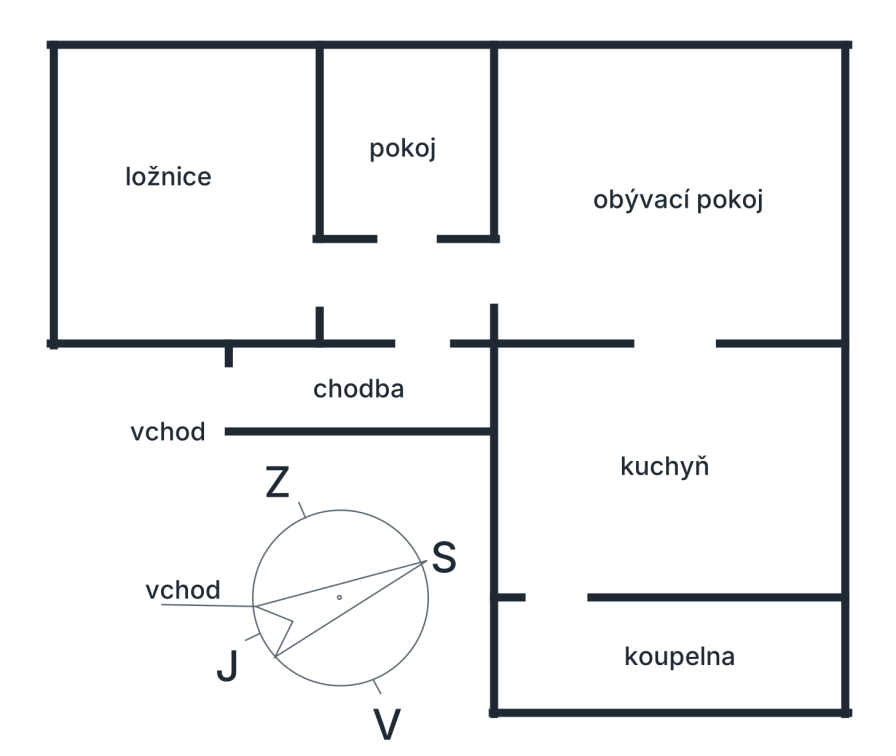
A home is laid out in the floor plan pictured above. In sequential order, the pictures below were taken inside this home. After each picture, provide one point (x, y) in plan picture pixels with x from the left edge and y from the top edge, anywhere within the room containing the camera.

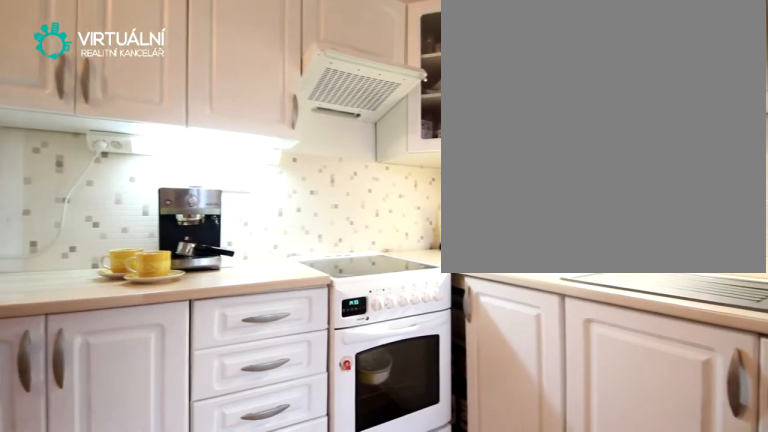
(671, 470)
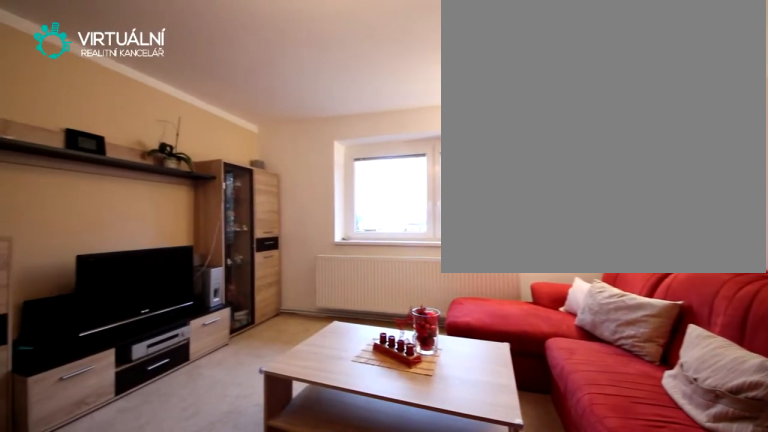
(671, 194)
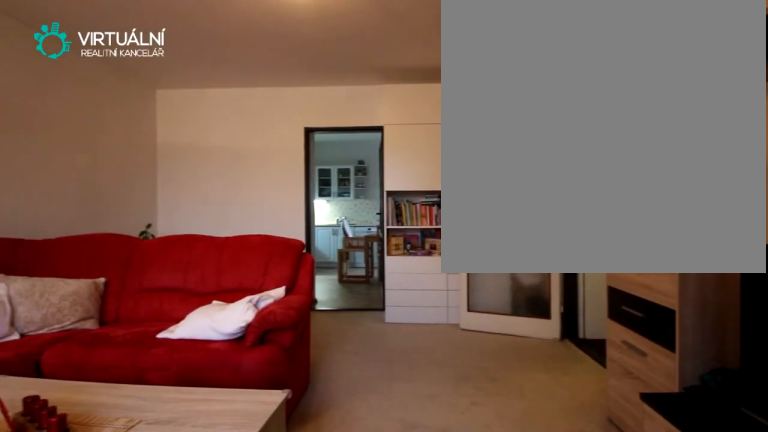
(671, 194)
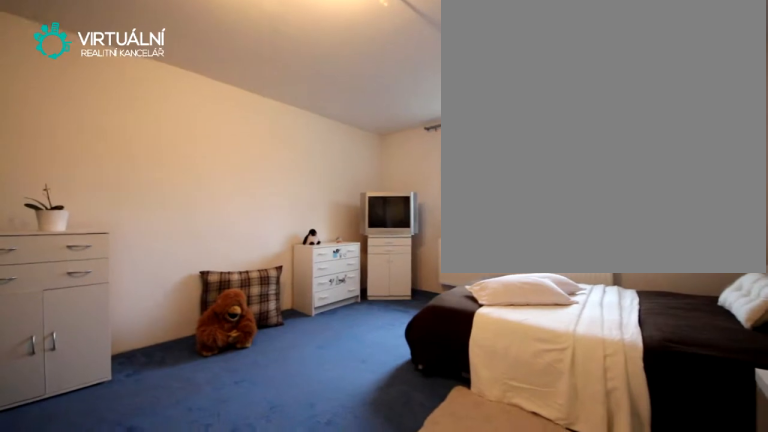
(186, 193)
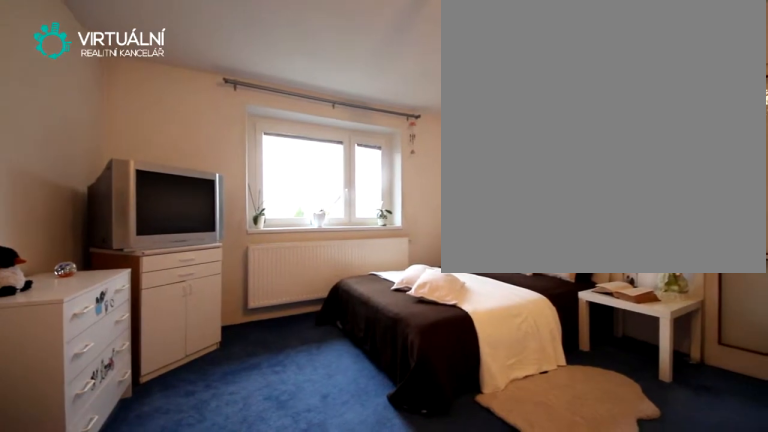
(186, 193)
